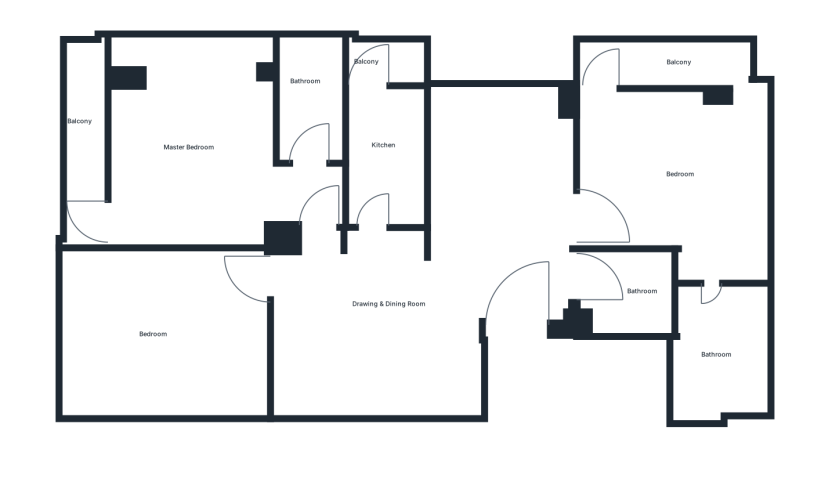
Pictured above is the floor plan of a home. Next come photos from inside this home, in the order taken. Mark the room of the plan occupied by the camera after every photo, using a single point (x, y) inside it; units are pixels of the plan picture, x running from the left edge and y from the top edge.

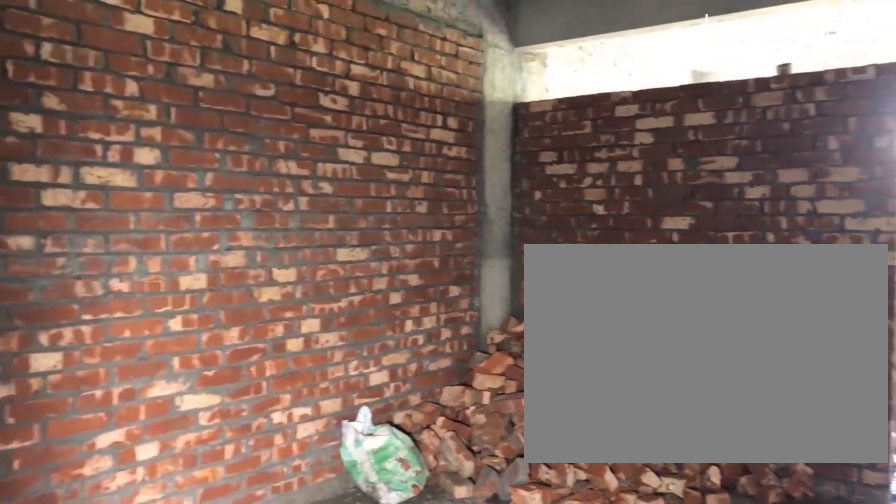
(457, 273)
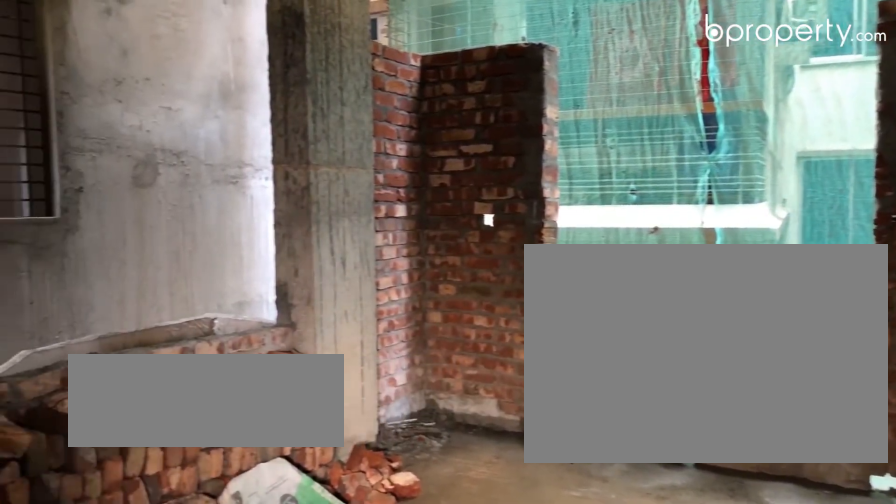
(672, 157)
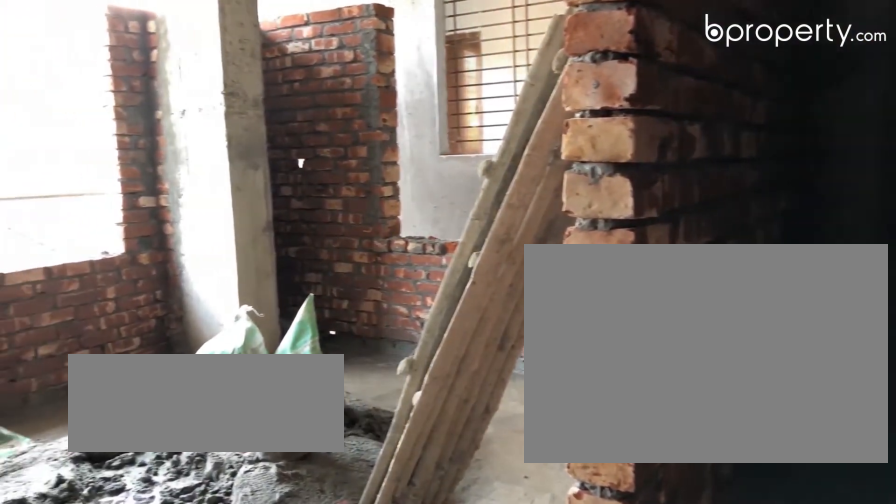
(188, 134)
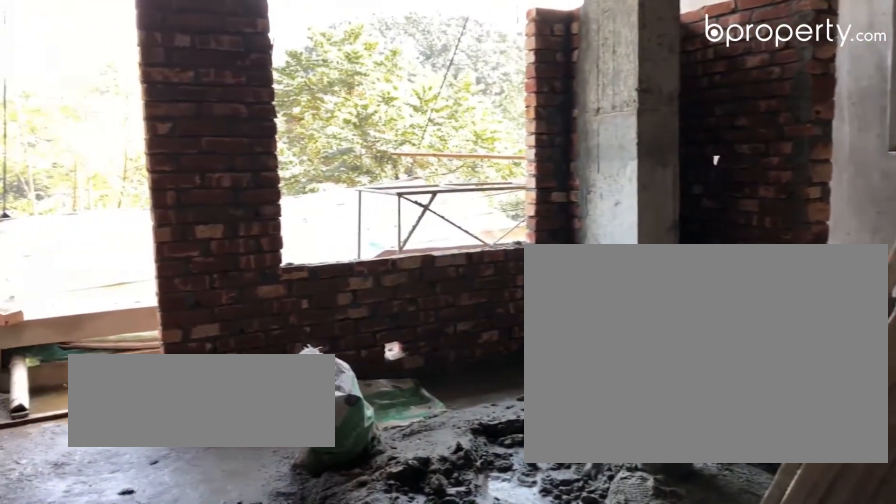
(188, 134)
